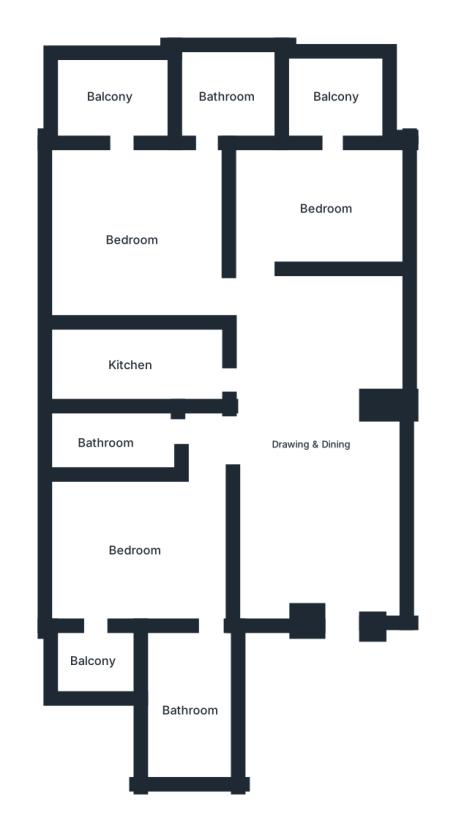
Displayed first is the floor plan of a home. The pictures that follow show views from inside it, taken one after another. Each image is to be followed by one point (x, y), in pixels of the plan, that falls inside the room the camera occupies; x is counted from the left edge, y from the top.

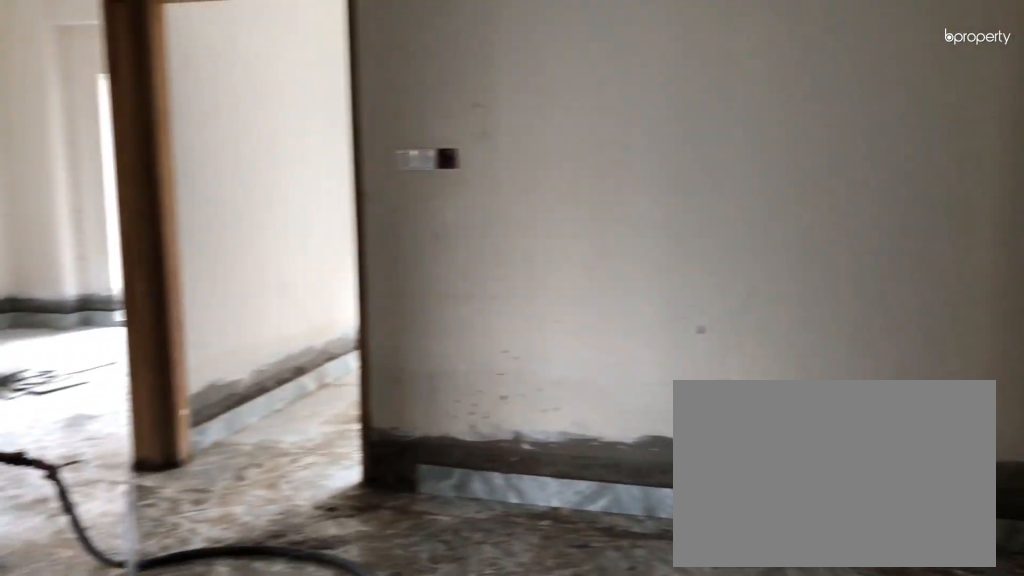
(311, 443)
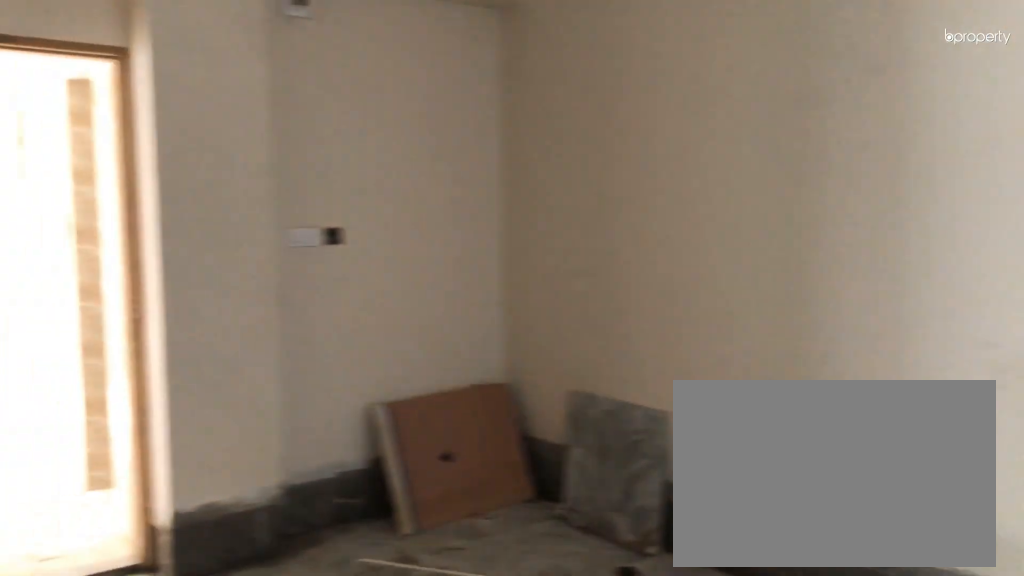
(311, 443)
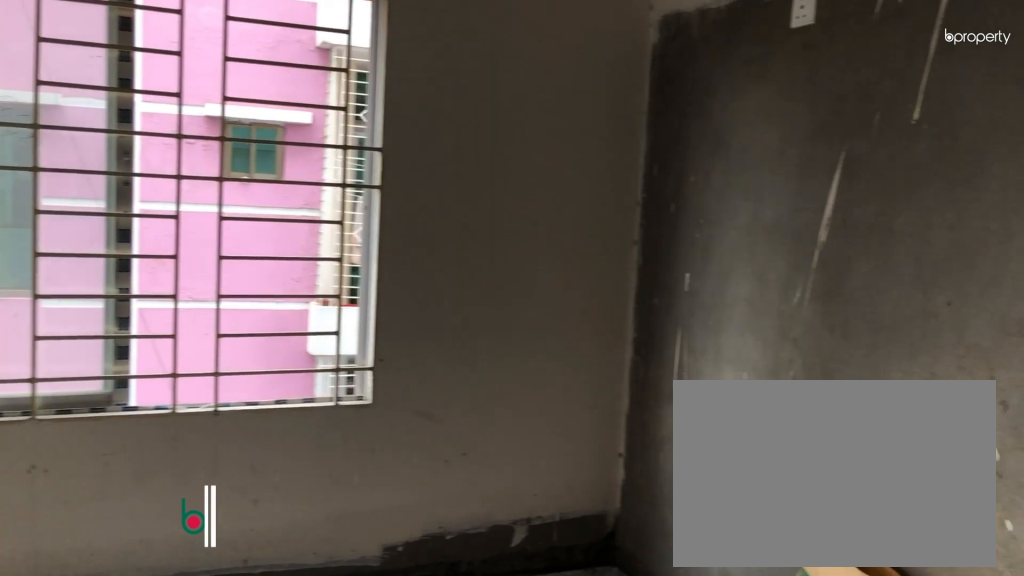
(132, 550)
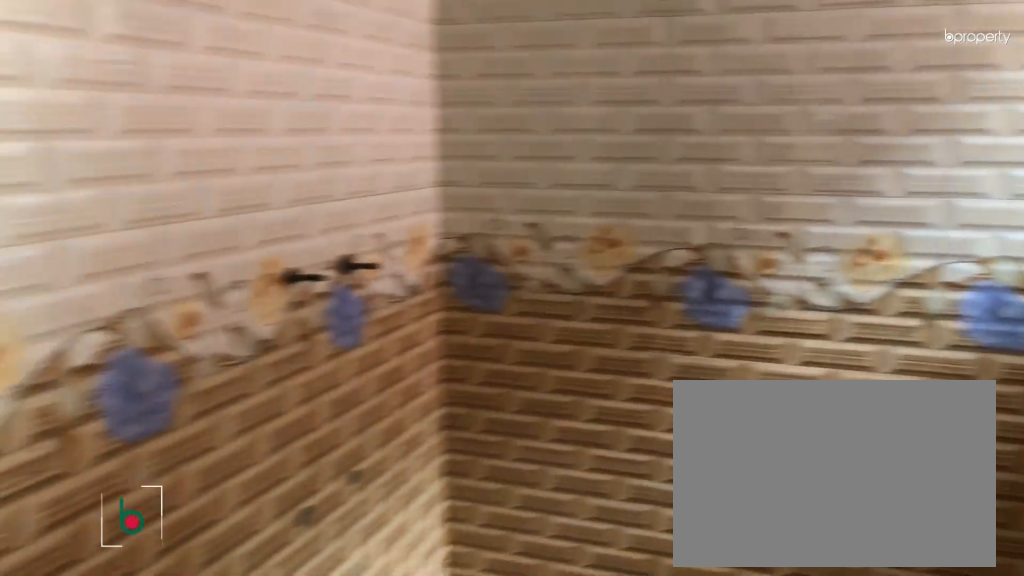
(192, 710)
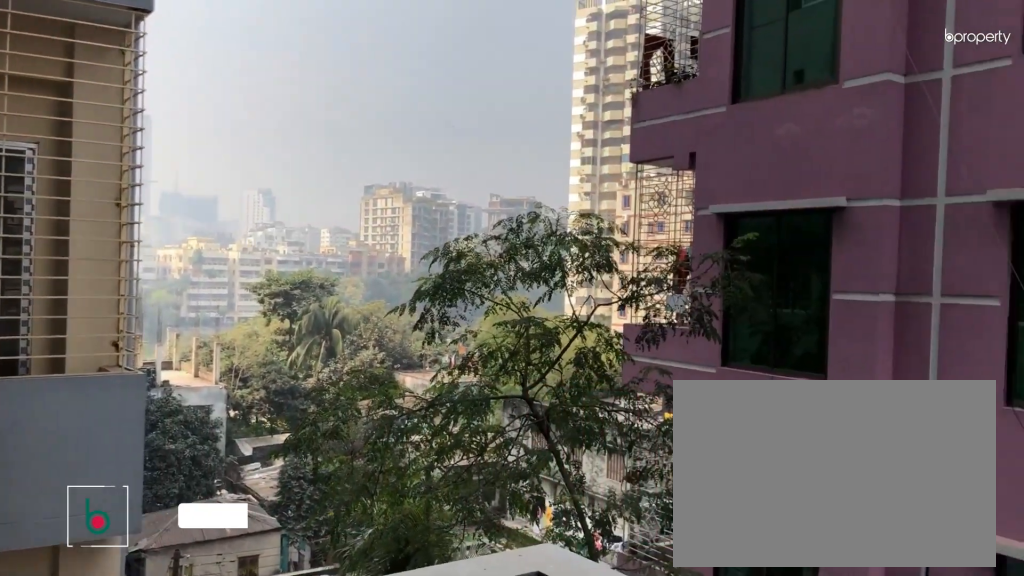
(96, 660)
